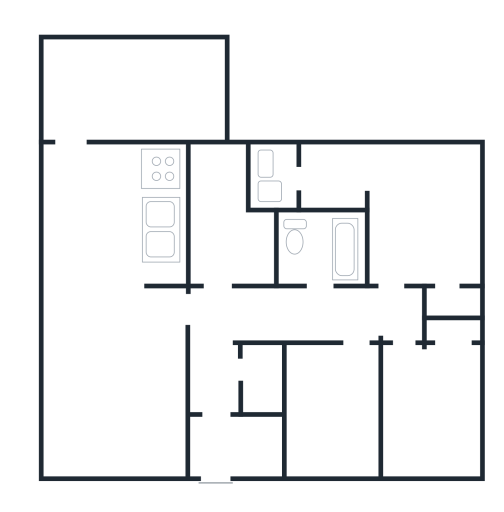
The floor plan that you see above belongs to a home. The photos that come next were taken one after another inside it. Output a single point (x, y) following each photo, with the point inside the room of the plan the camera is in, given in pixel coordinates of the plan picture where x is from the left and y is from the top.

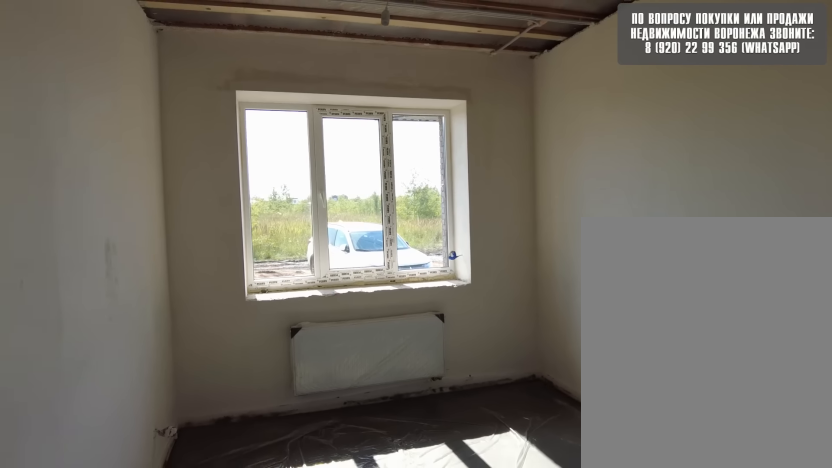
(348, 403)
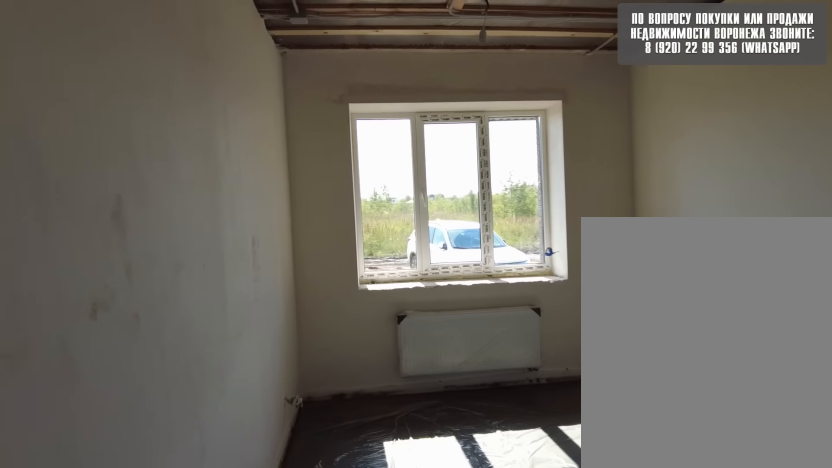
(350, 388)
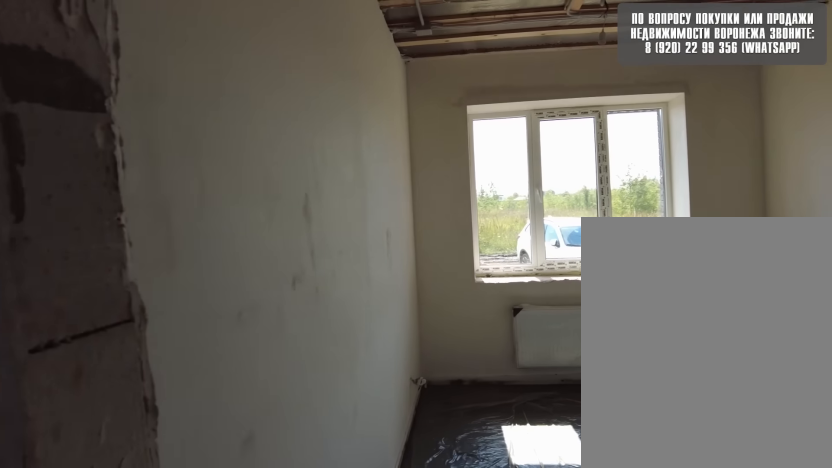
(352, 374)
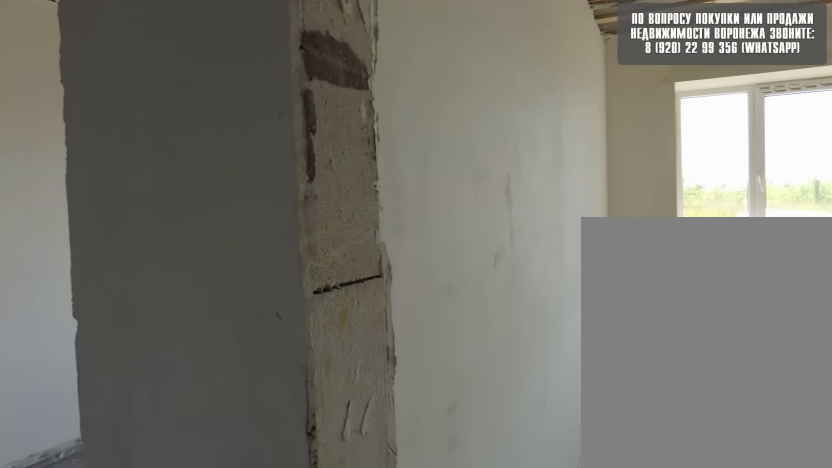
(359, 340)
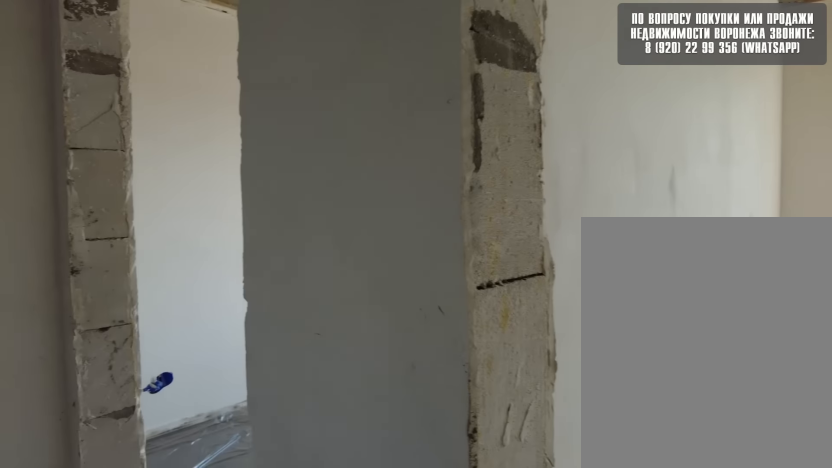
(370, 328)
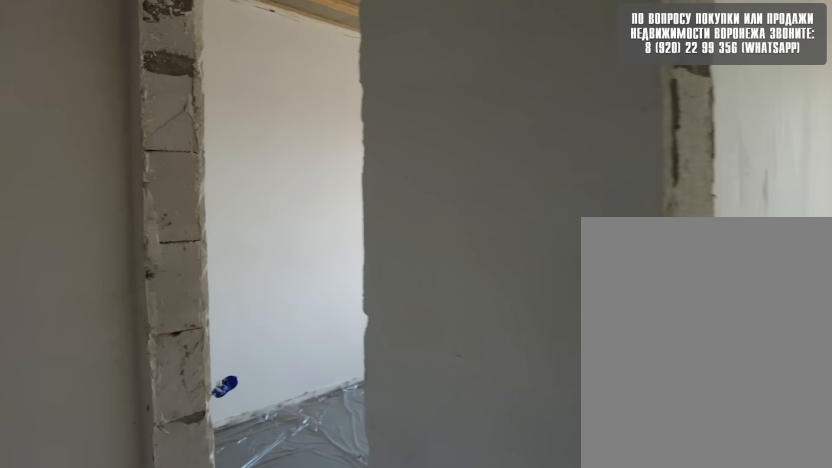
(378, 326)
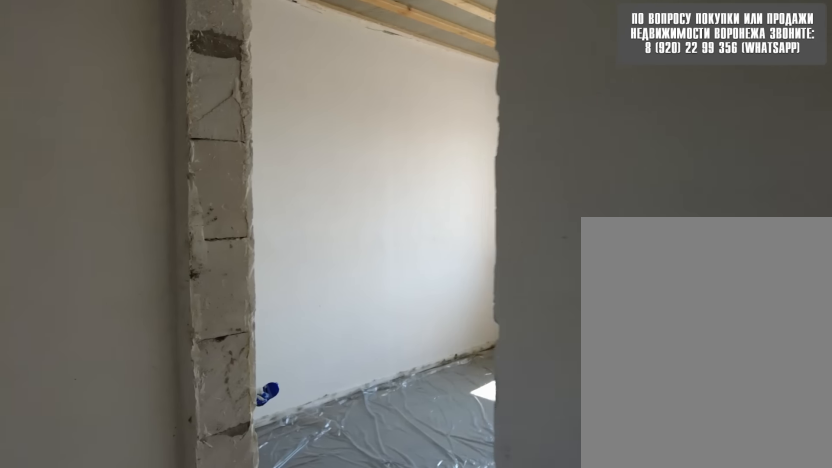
(385, 329)
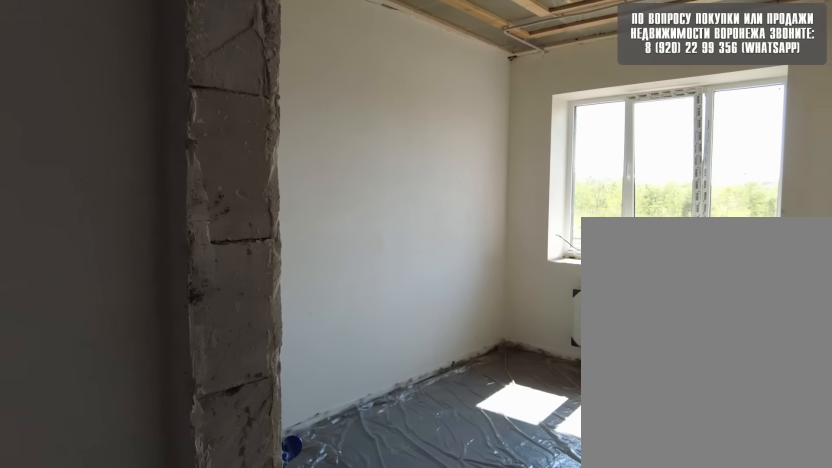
(404, 331)
